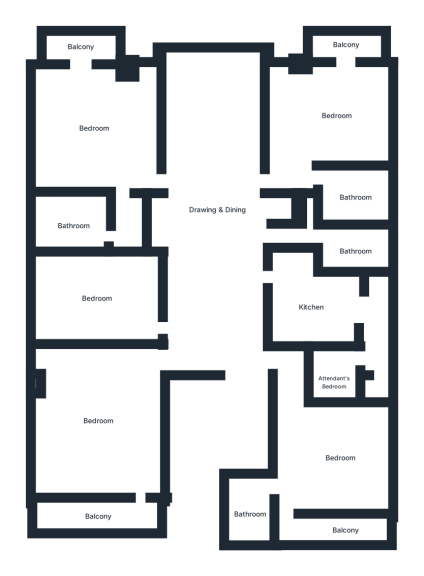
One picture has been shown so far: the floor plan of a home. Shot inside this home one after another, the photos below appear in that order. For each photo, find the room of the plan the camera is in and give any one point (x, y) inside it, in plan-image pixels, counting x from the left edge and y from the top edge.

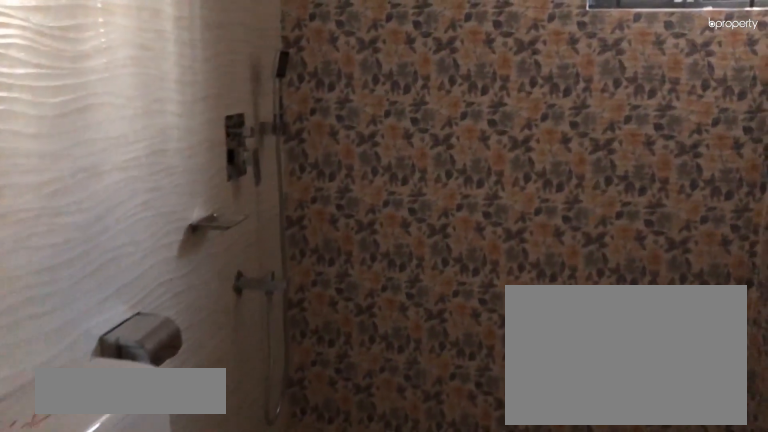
(73, 221)
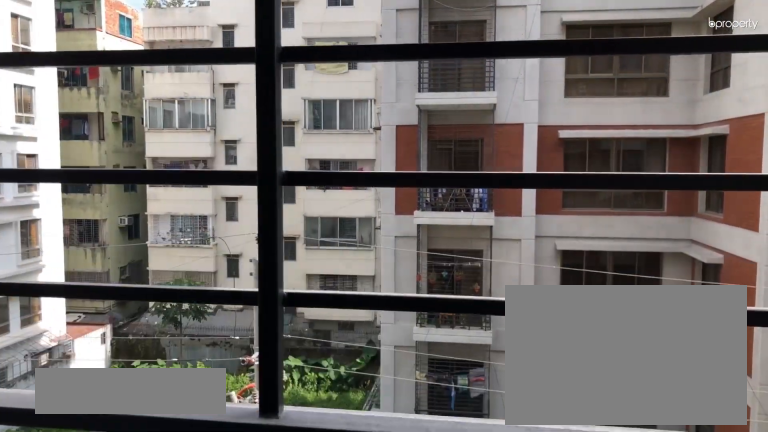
(77, 43)
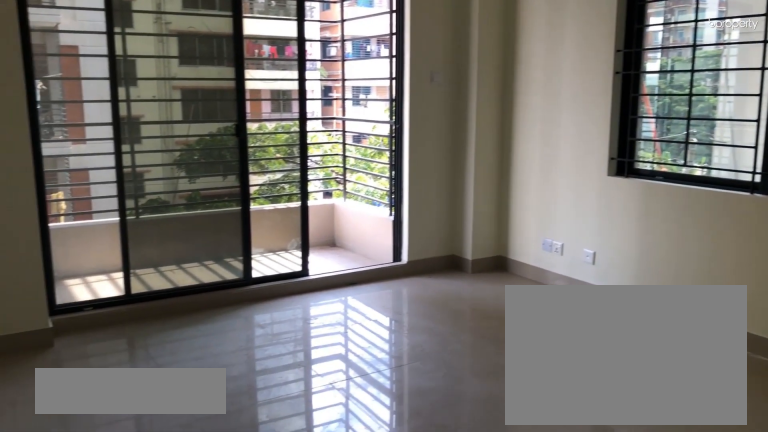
(333, 109)
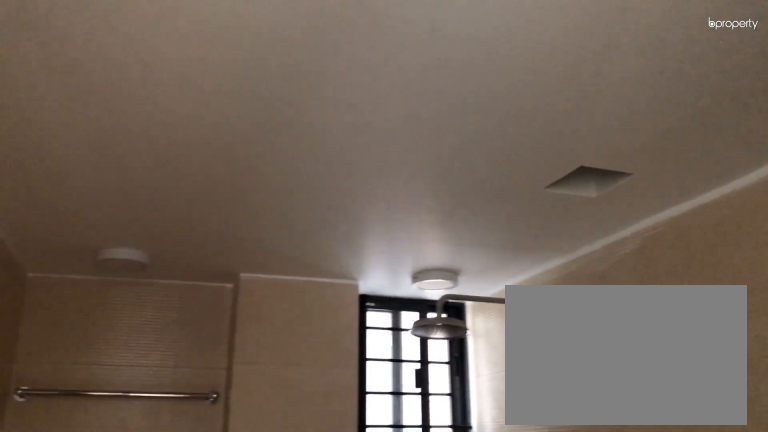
(353, 196)
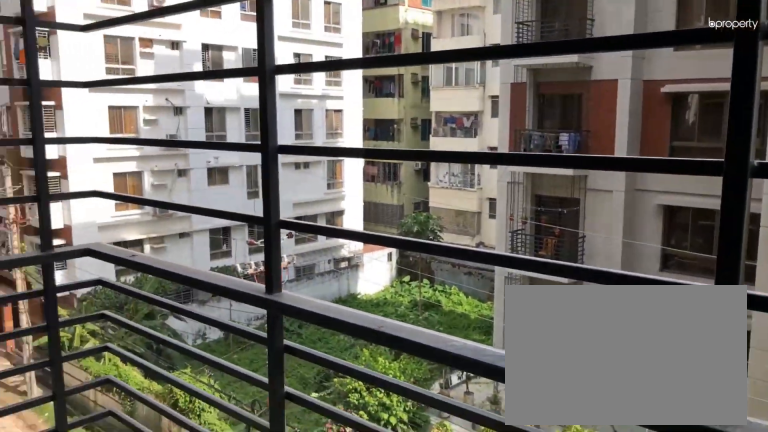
(344, 45)
